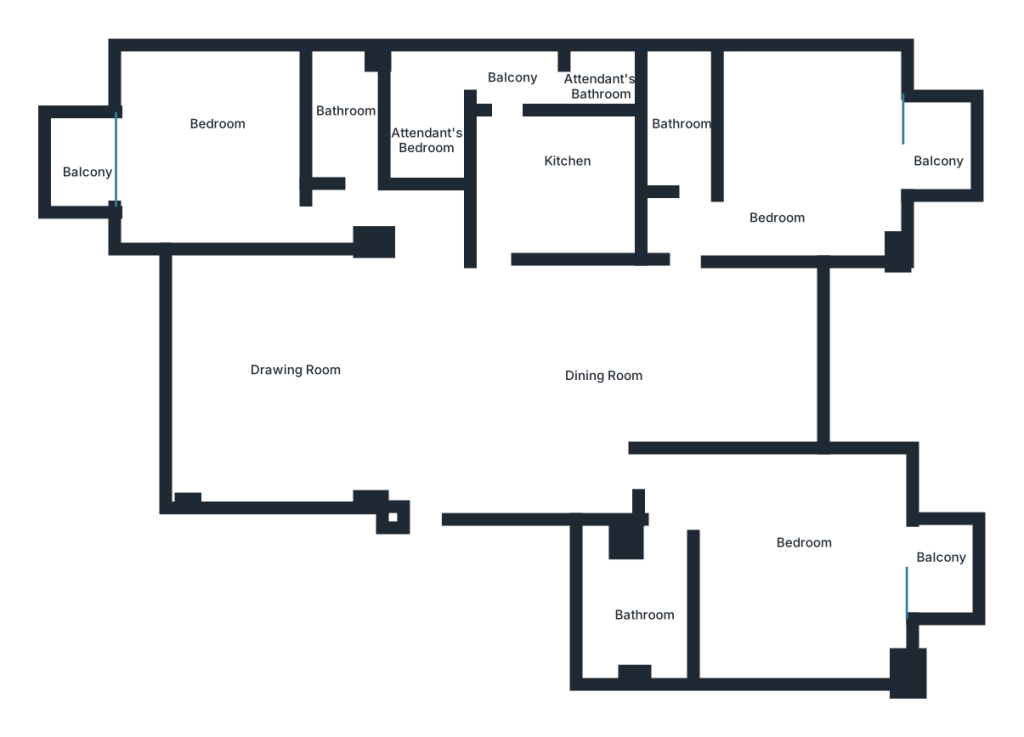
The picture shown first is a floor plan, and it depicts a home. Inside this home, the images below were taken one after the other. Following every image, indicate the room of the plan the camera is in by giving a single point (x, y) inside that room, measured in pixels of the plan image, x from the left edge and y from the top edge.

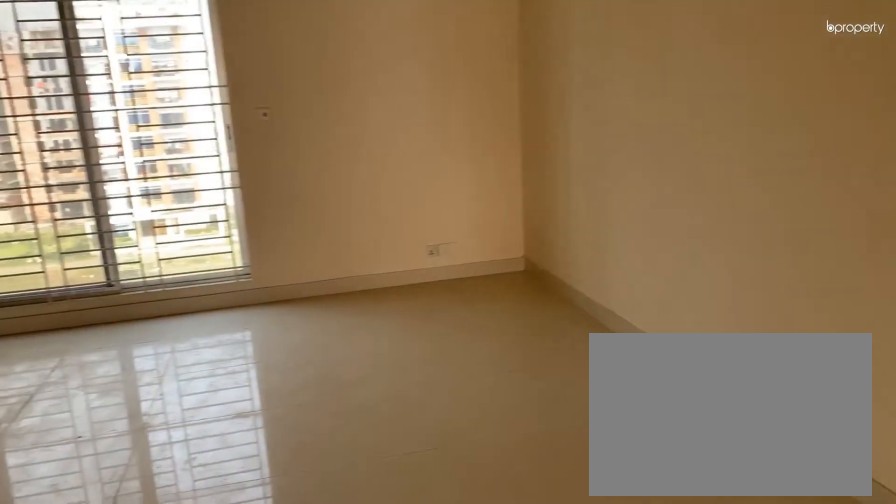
(366, 384)
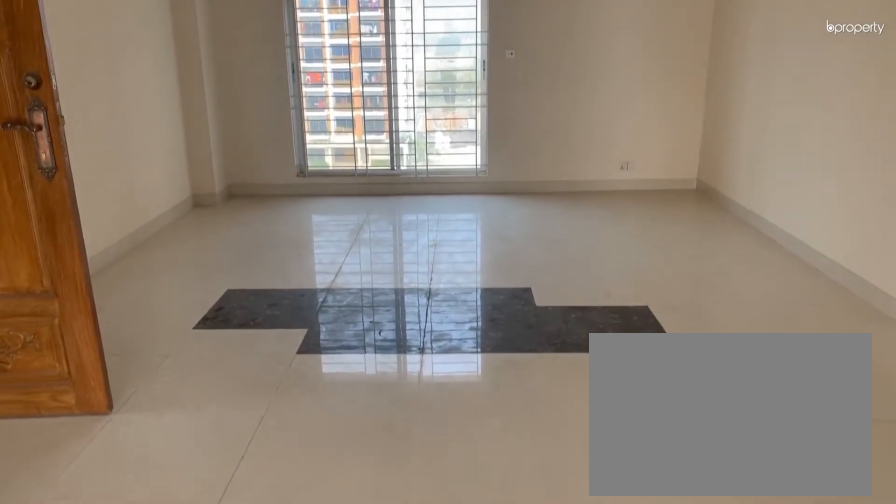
(381, 379)
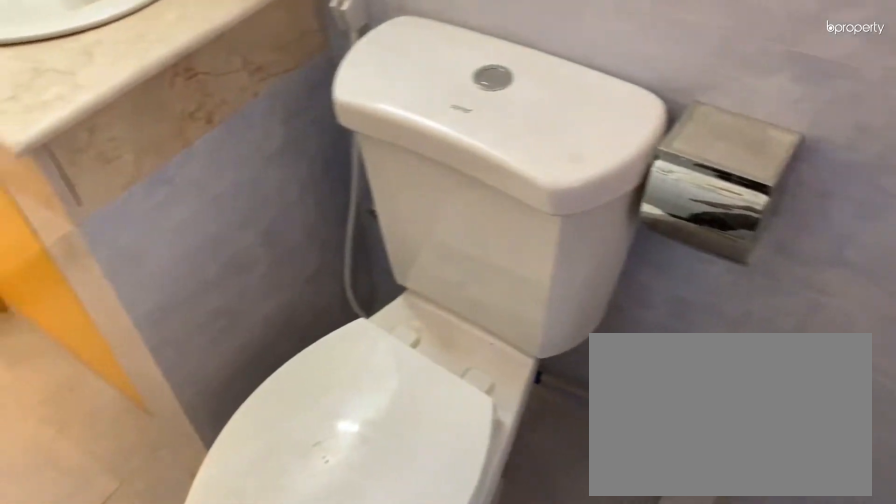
(345, 126)
